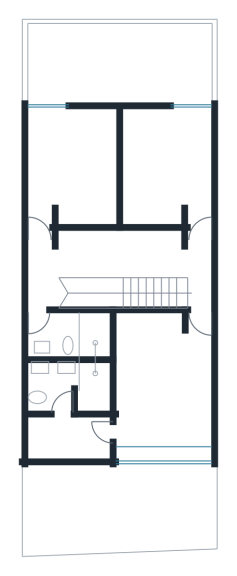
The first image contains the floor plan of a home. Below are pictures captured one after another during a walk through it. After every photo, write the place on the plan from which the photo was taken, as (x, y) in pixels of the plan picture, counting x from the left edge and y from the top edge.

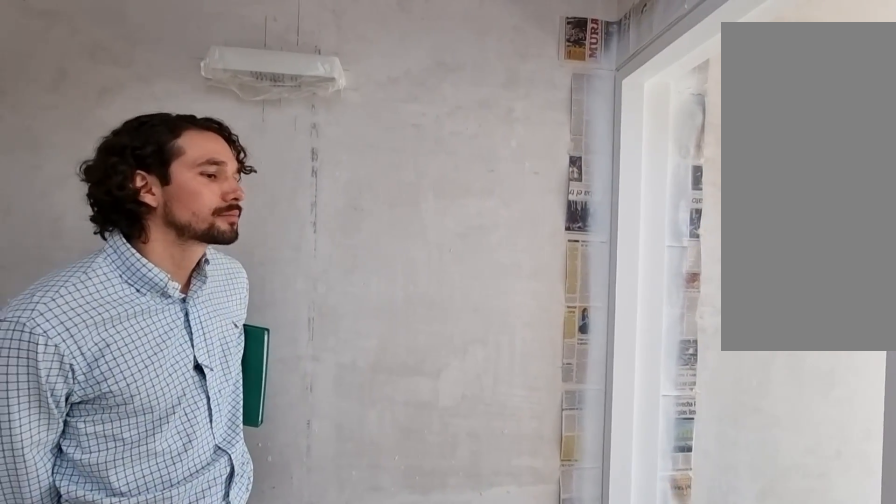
(42, 265)
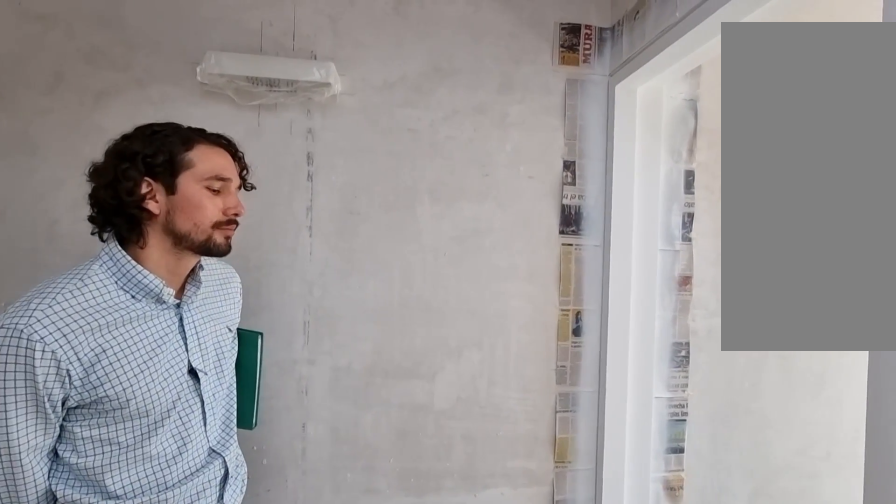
(42, 265)
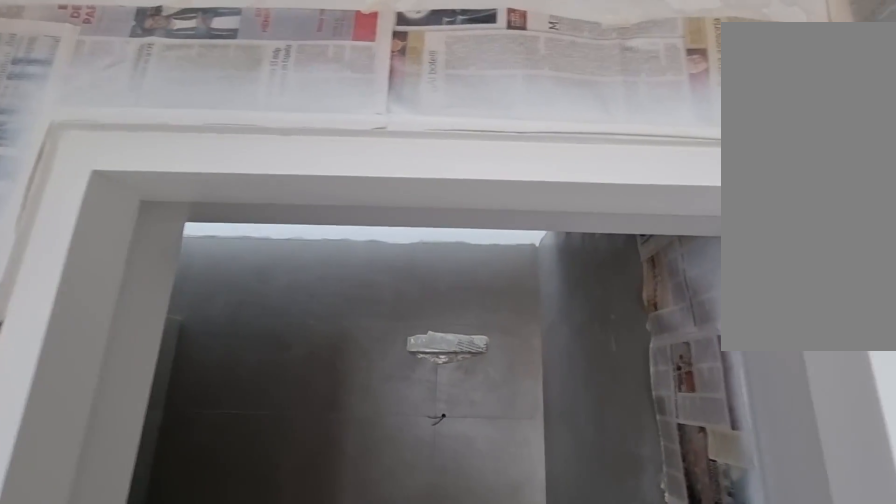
(41, 304)
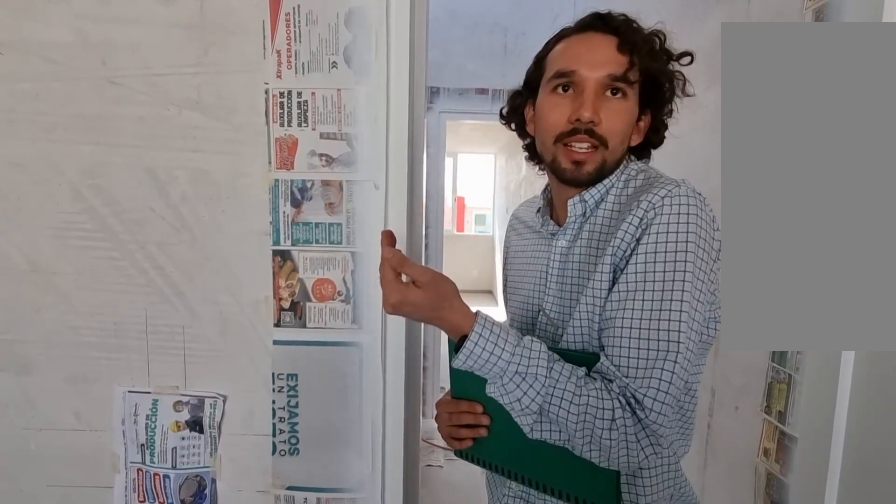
(195, 355)
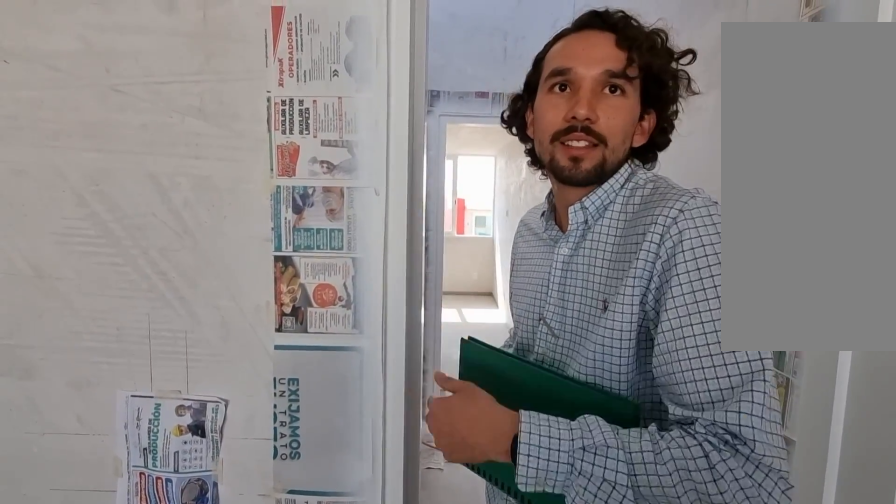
(195, 354)
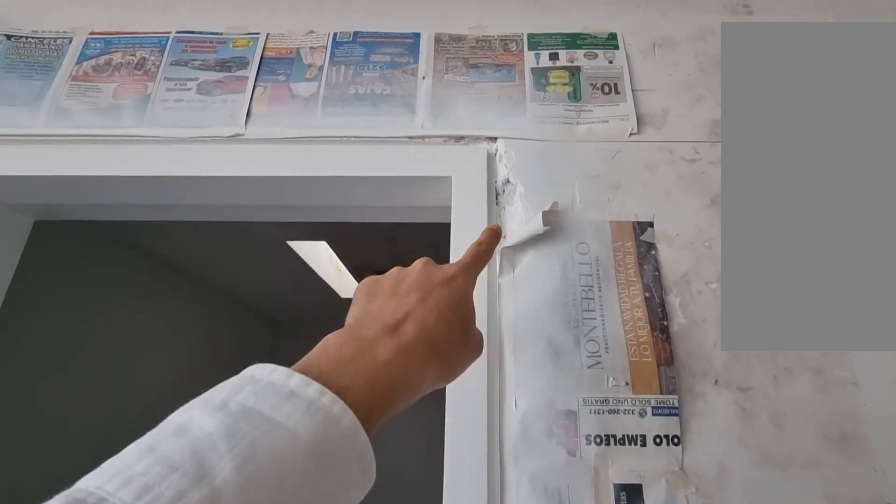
(127, 427)
